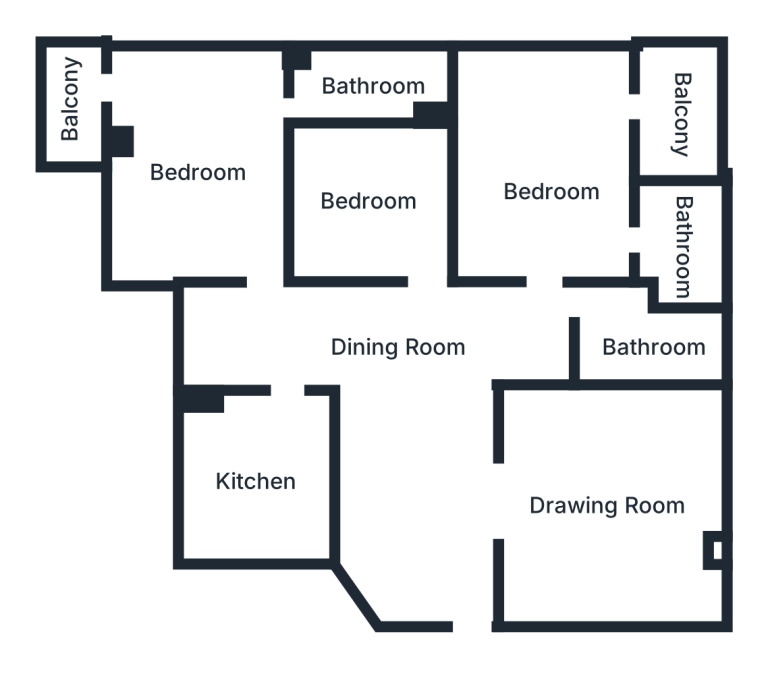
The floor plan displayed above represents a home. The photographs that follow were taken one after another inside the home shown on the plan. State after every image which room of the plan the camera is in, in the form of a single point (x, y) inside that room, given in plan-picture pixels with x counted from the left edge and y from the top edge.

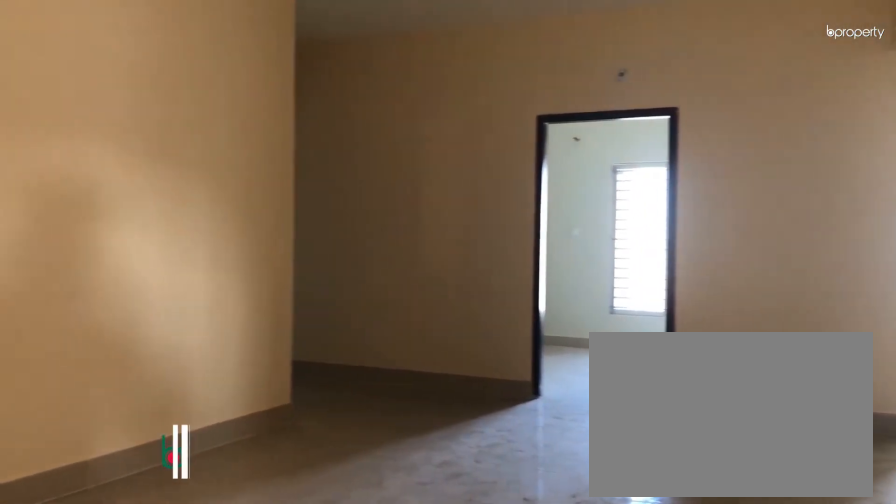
(403, 348)
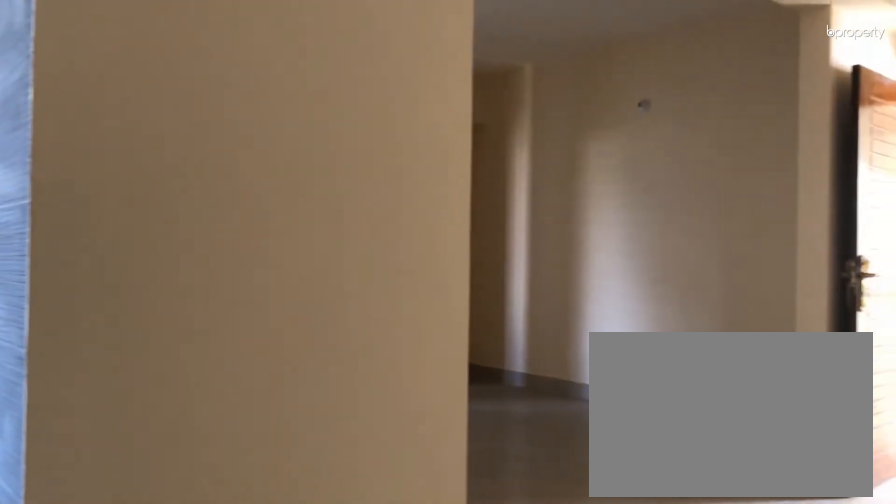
(403, 349)
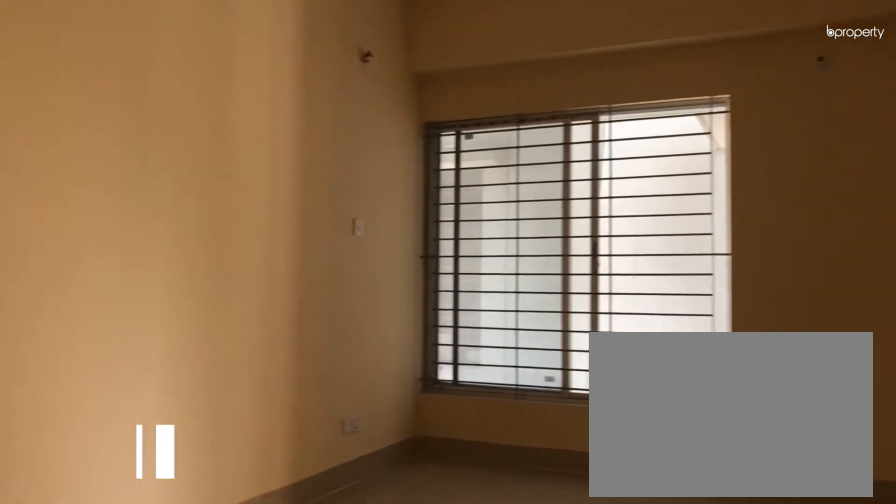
(612, 505)
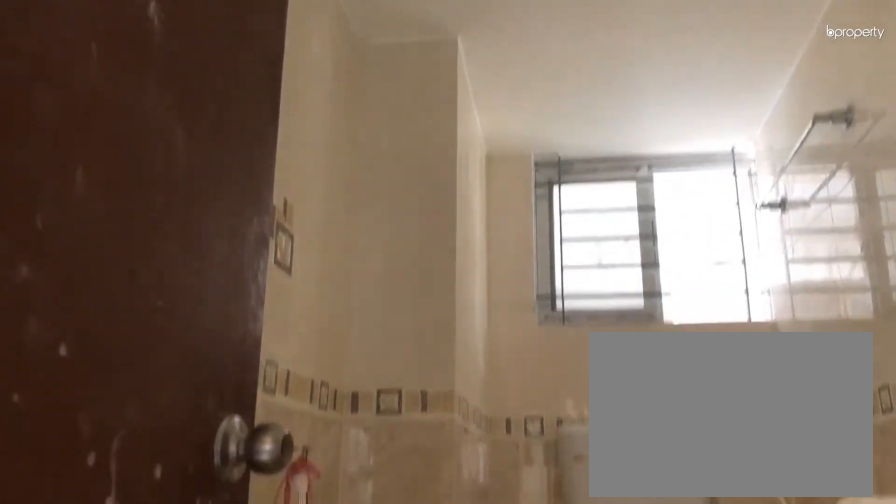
(649, 345)
